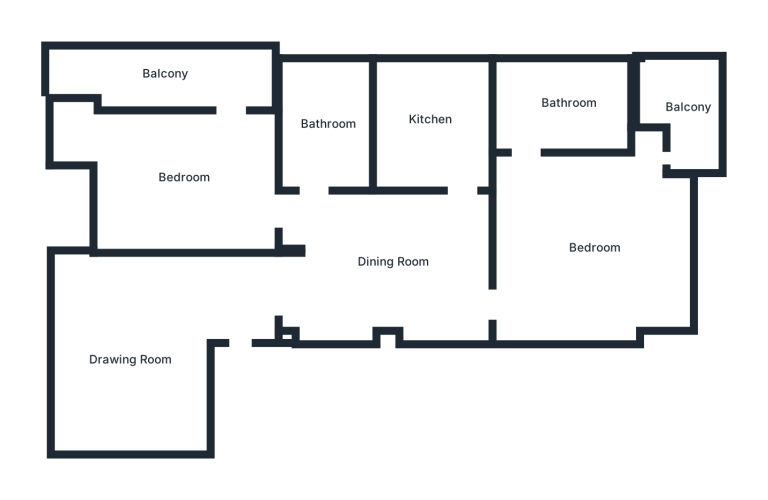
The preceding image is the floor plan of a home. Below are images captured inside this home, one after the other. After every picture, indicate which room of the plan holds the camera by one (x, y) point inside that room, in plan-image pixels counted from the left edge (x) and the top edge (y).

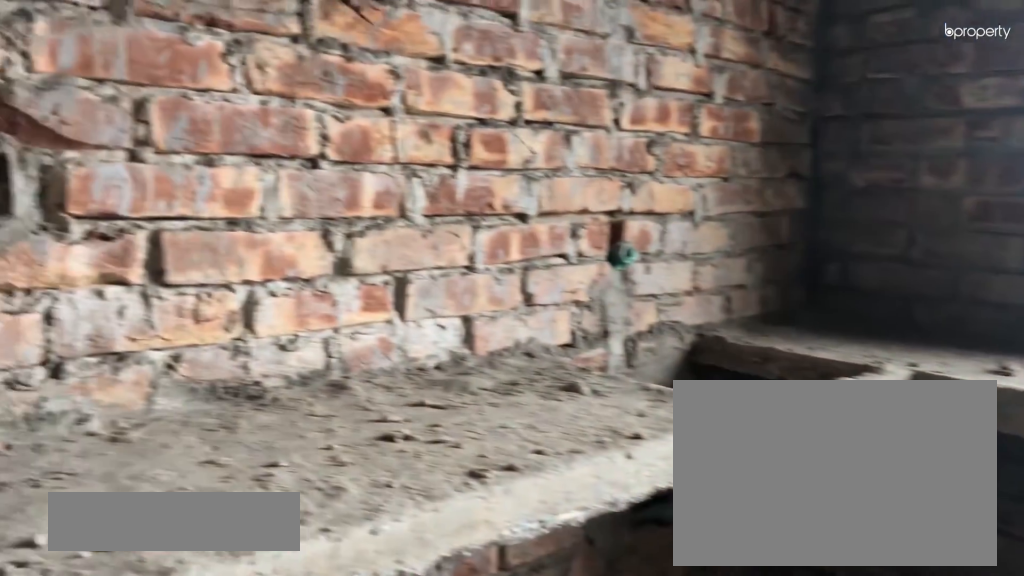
(429, 117)
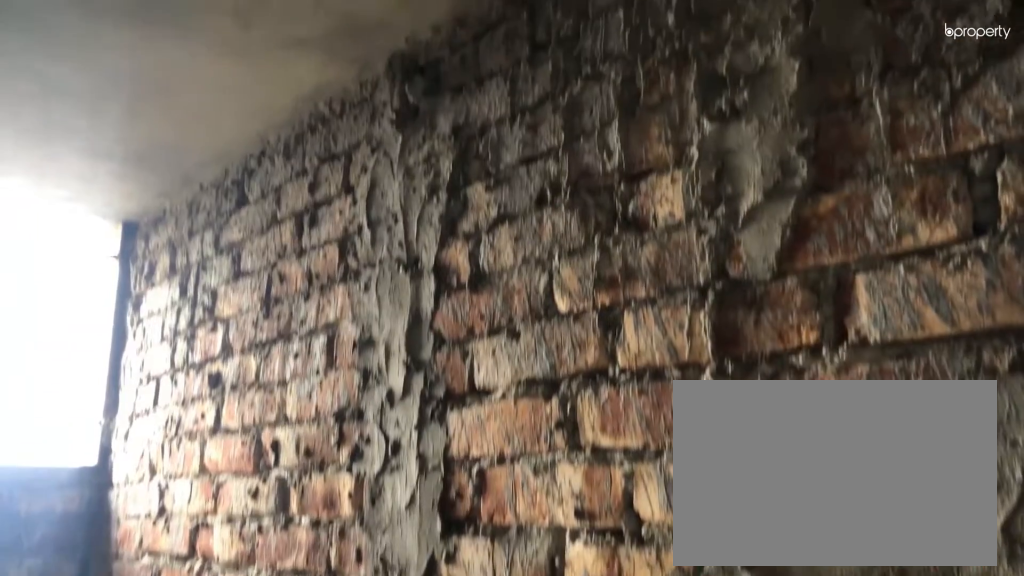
(322, 124)
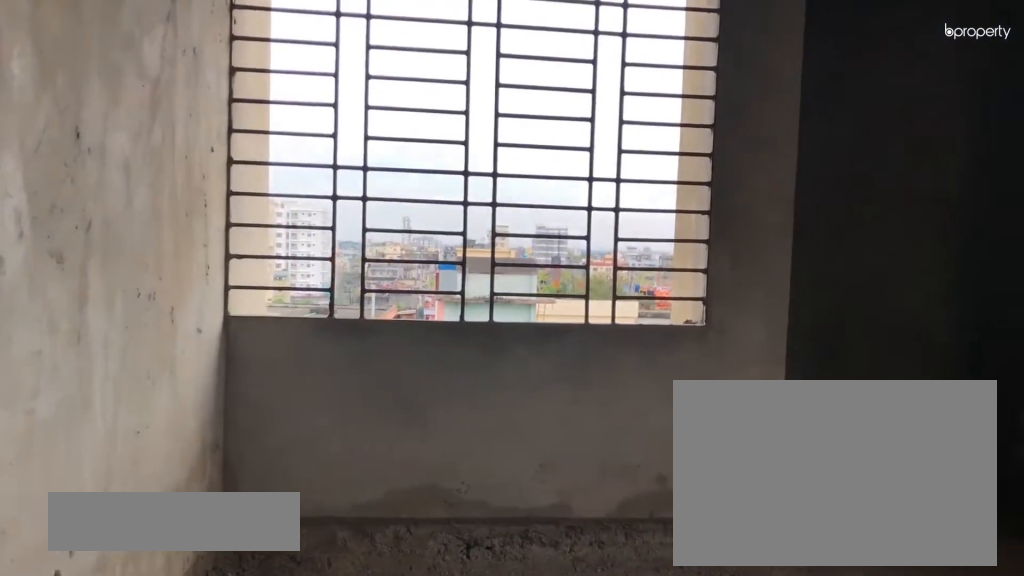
(182, 178)
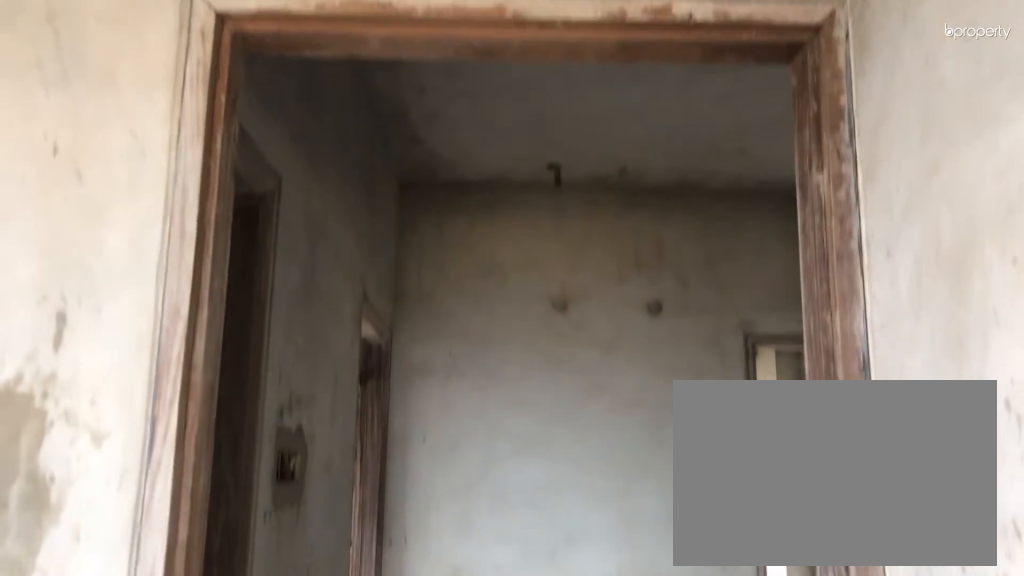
(182, 178)
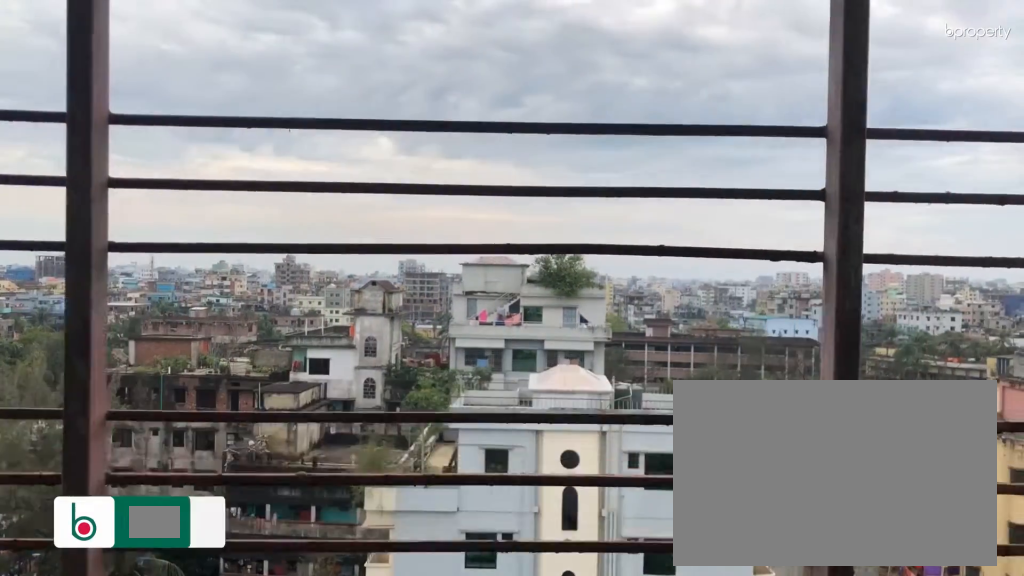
(166, 75)
